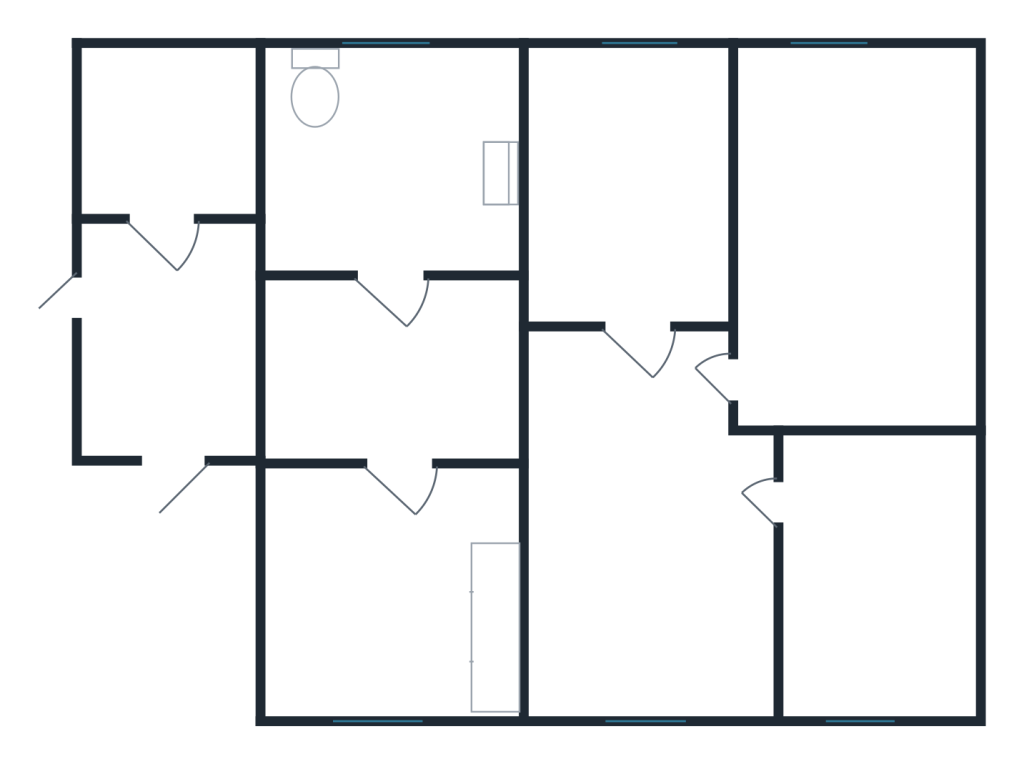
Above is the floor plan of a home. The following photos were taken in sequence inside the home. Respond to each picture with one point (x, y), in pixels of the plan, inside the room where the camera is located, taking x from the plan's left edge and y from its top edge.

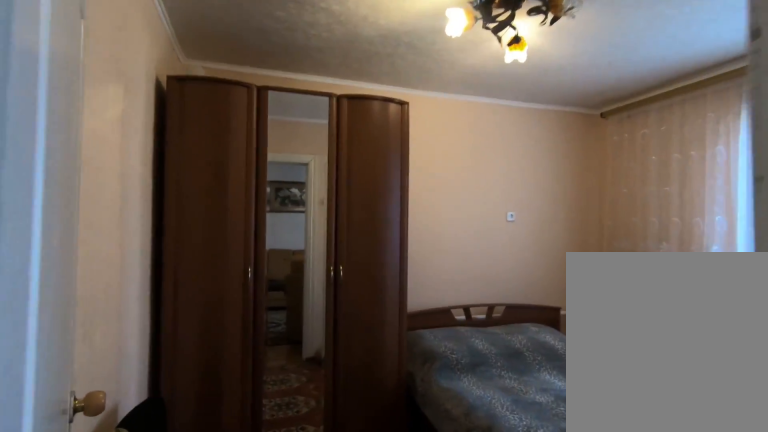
(753, 542)
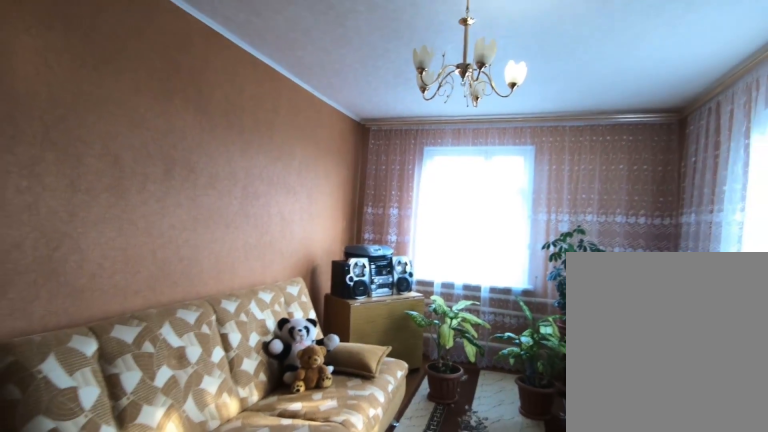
(776, 392)
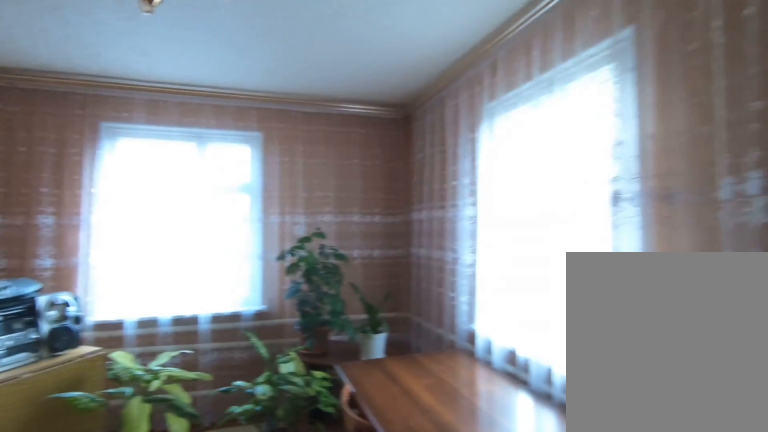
(776, 392)
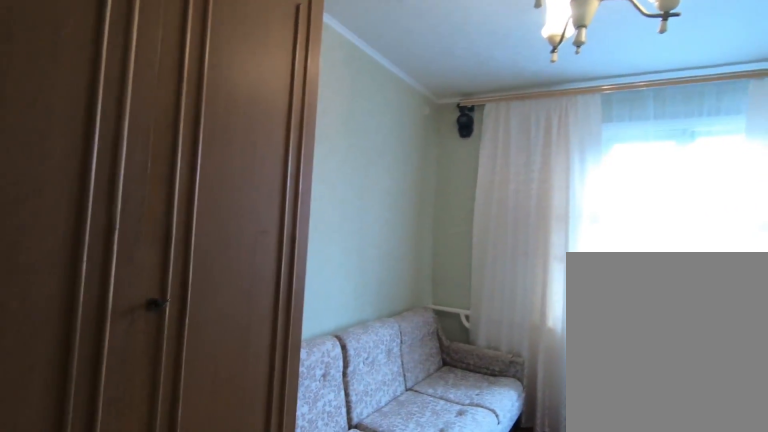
(639, 289)
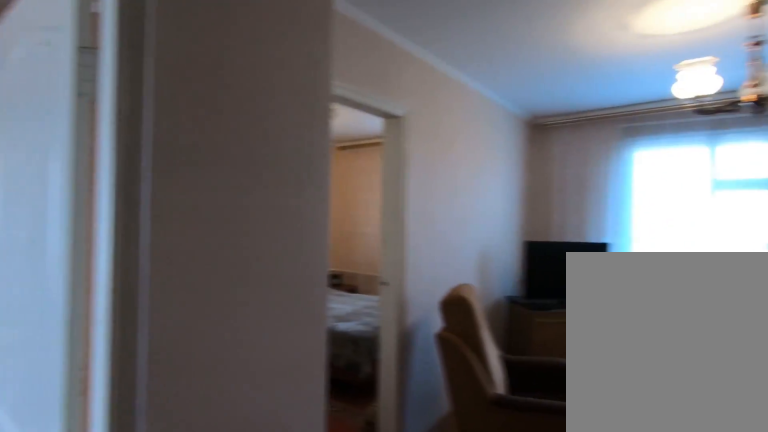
(639, 427)
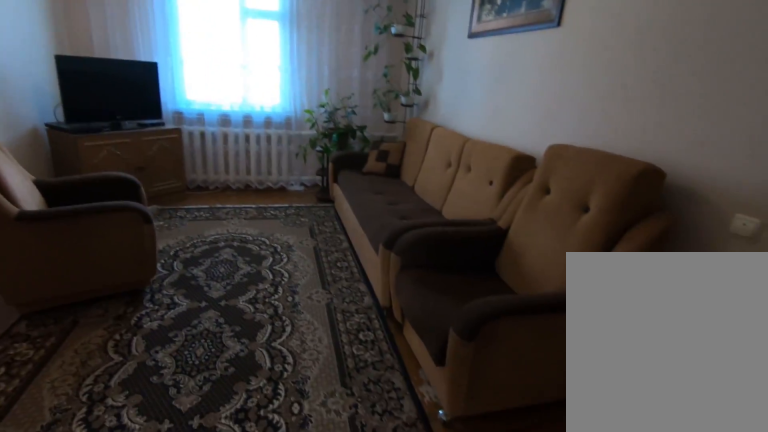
(639, 427)
